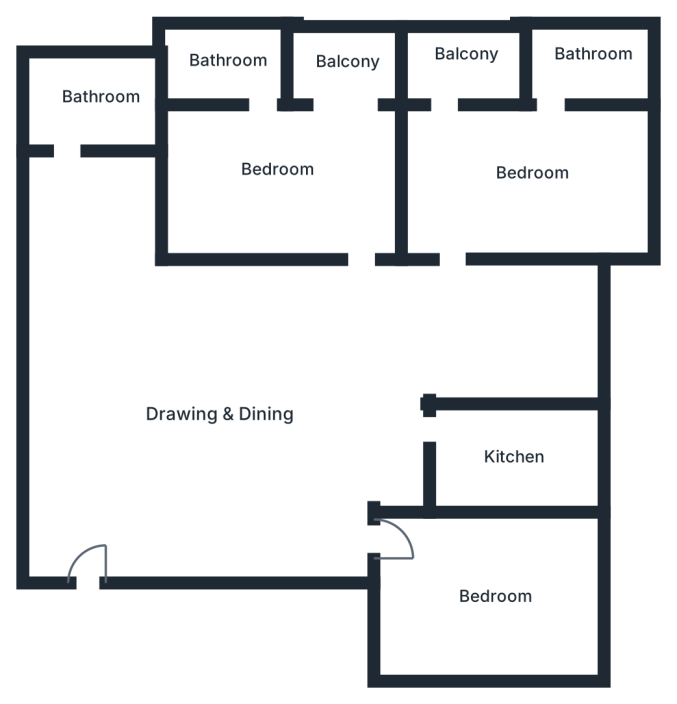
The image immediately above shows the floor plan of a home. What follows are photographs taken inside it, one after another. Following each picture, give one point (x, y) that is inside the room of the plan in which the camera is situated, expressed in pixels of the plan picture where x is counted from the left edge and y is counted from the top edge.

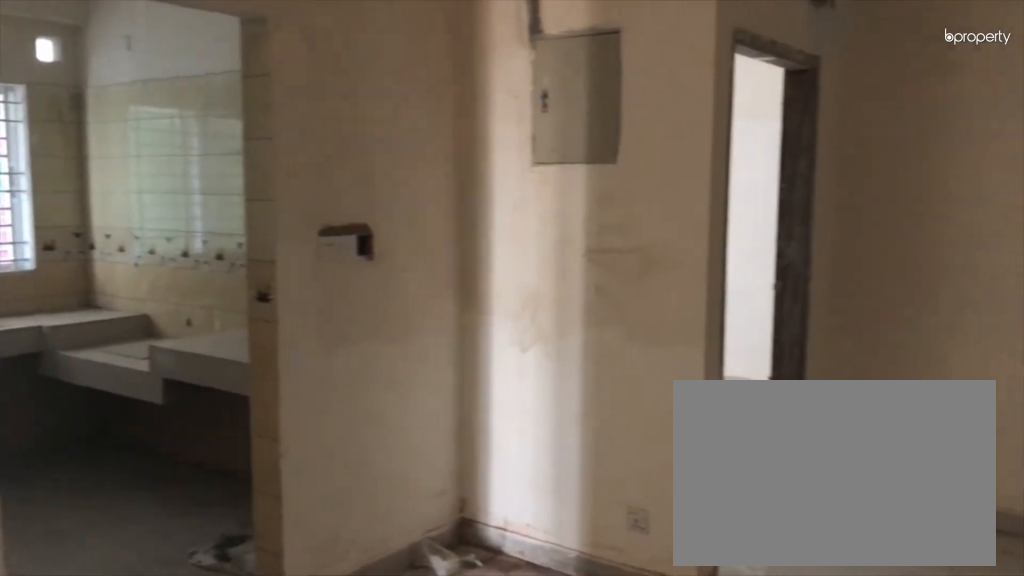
(214, 396)
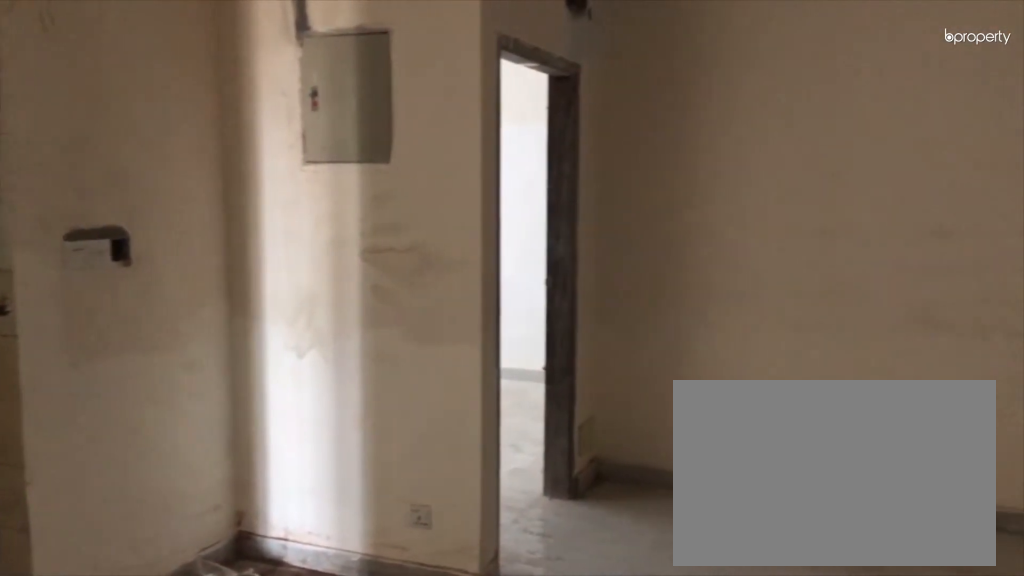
(214, 396)
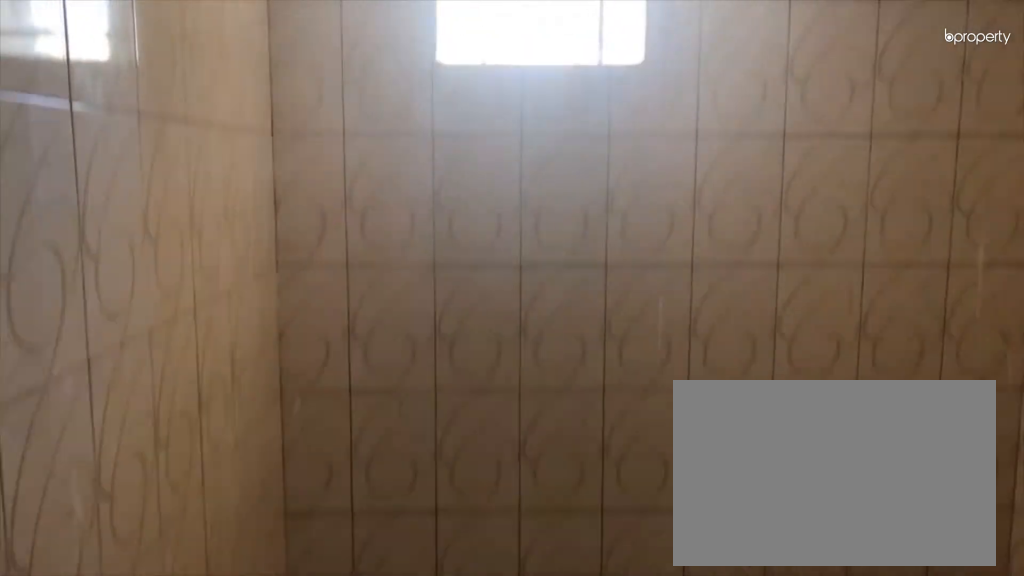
(101, 98)
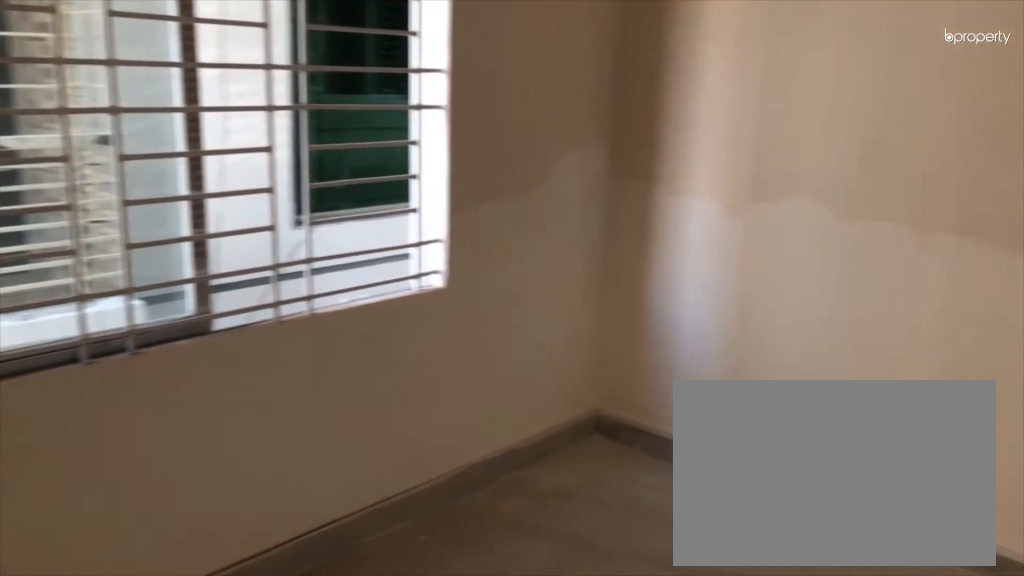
(536, 175)
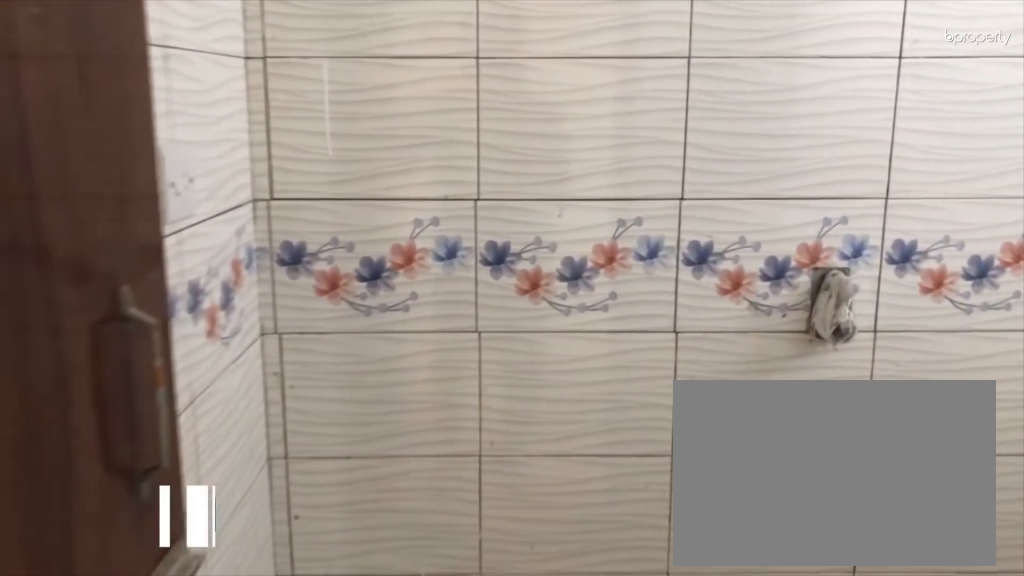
(588, 66)
